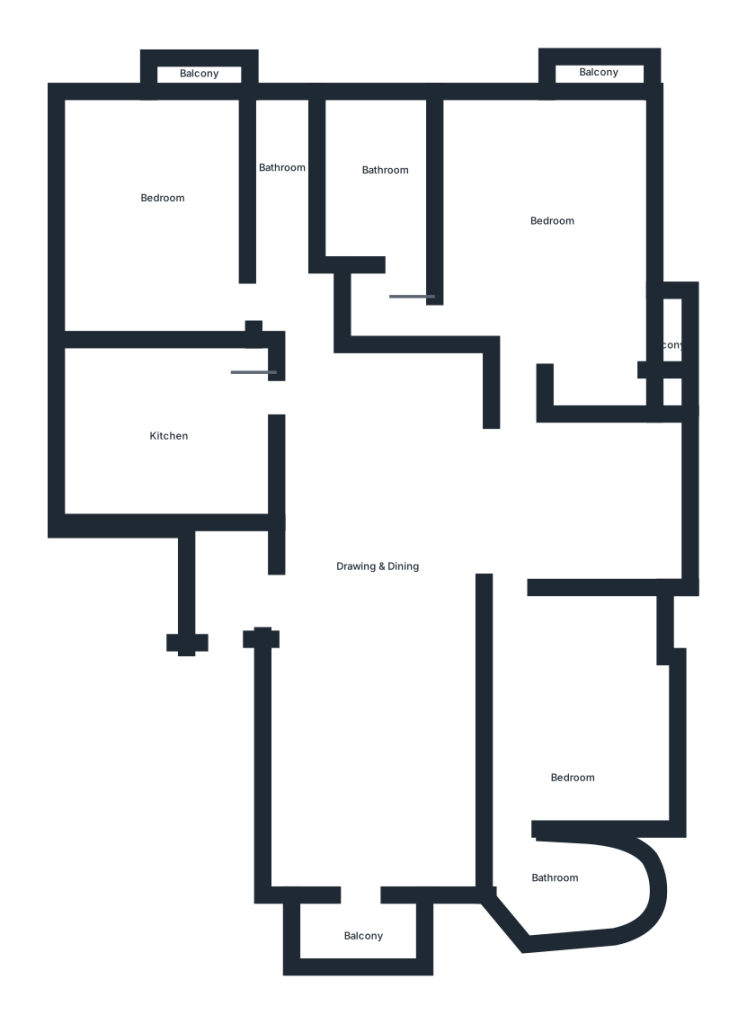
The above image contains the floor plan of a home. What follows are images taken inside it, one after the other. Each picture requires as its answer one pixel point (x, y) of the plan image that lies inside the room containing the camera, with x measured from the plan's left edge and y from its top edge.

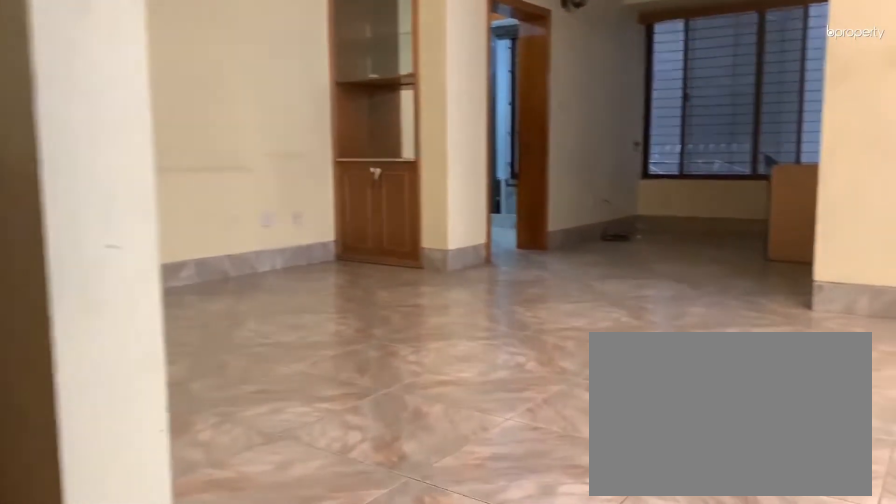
(379, 550)
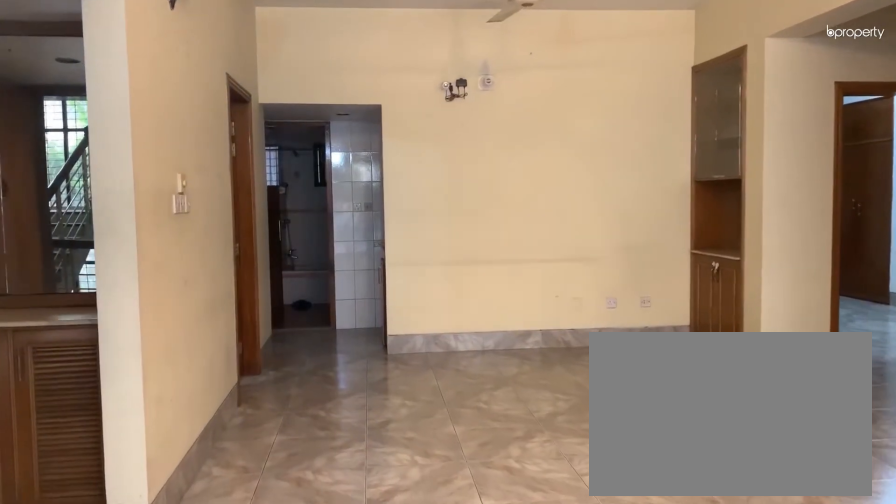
(379, 550)
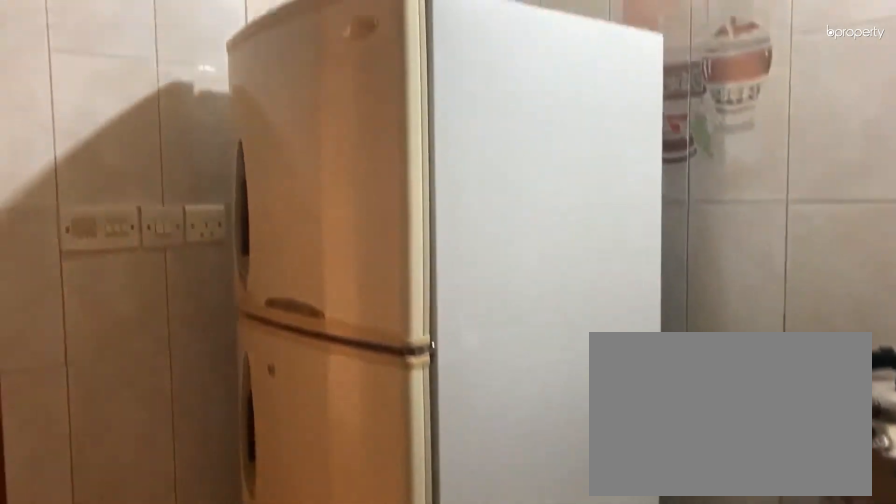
(164, 431)
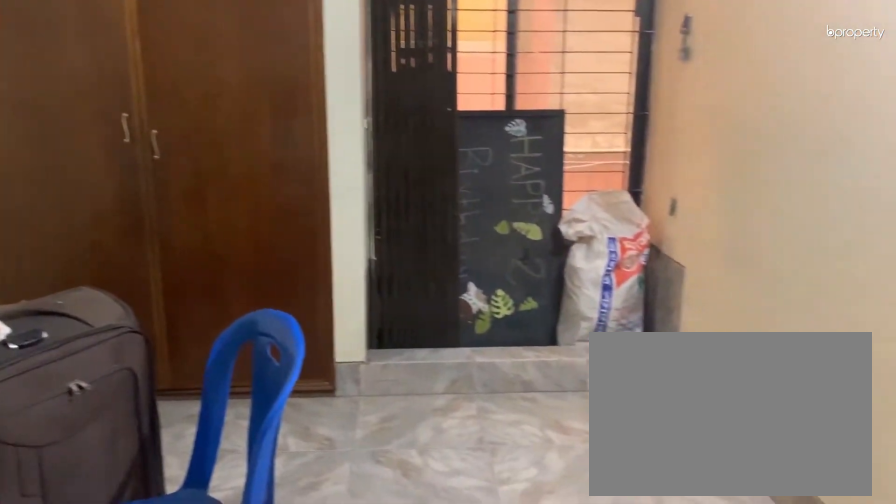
(165, 203)
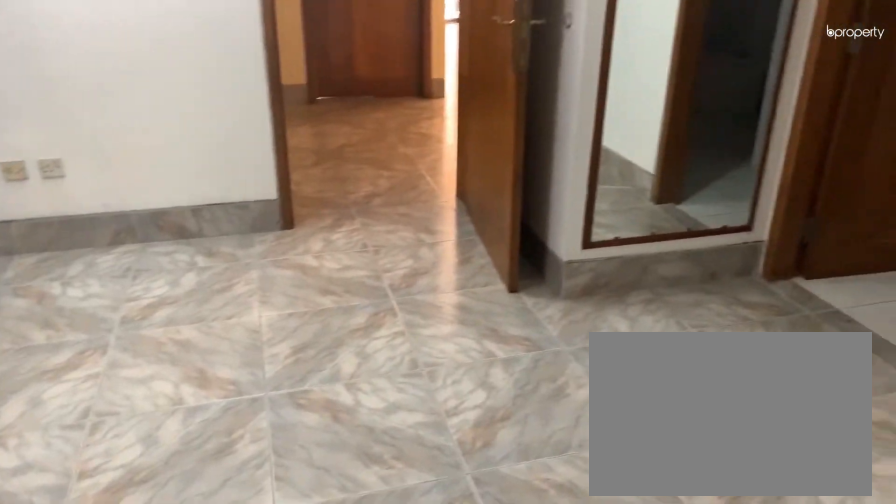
(553, 223)
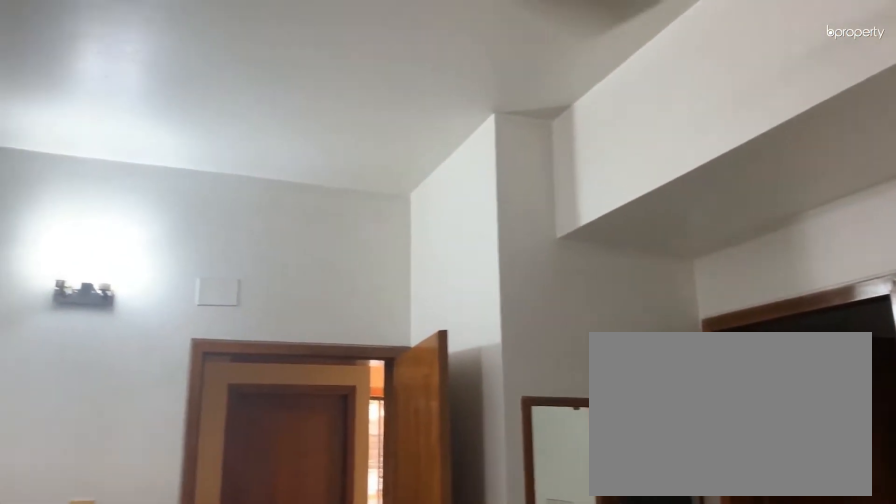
(553, 223)
